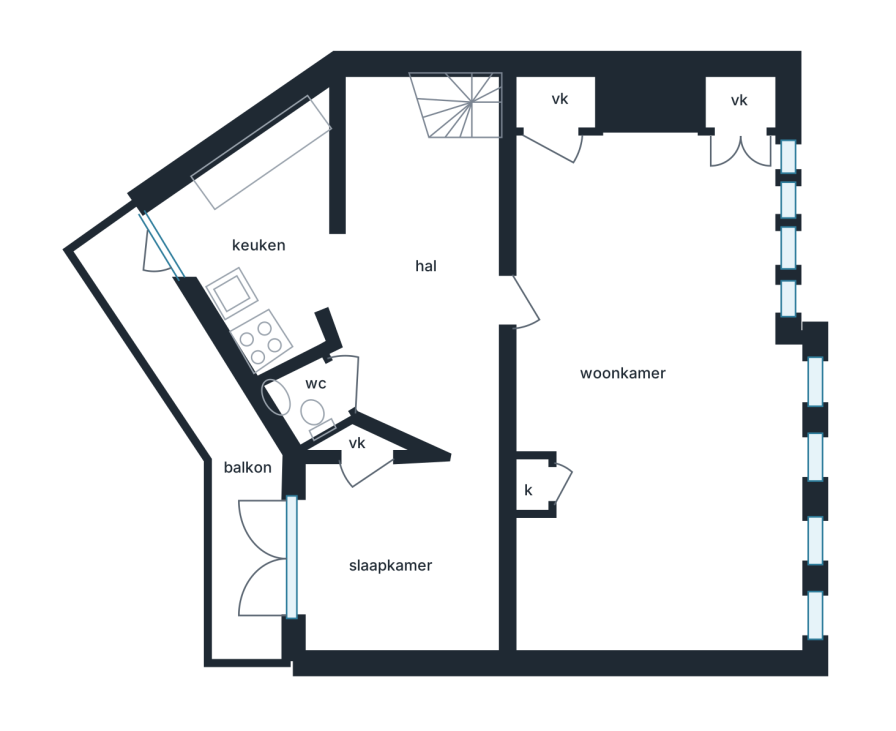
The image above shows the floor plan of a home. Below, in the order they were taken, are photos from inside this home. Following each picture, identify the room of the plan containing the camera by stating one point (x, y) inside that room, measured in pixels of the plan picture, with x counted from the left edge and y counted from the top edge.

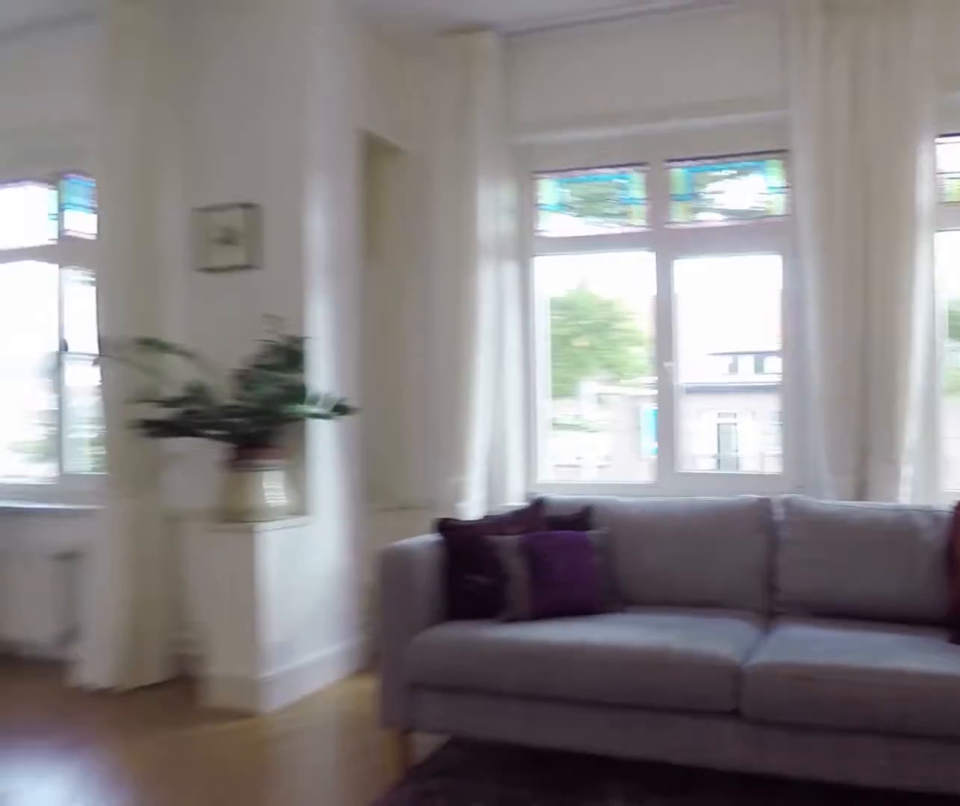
(654, 178)
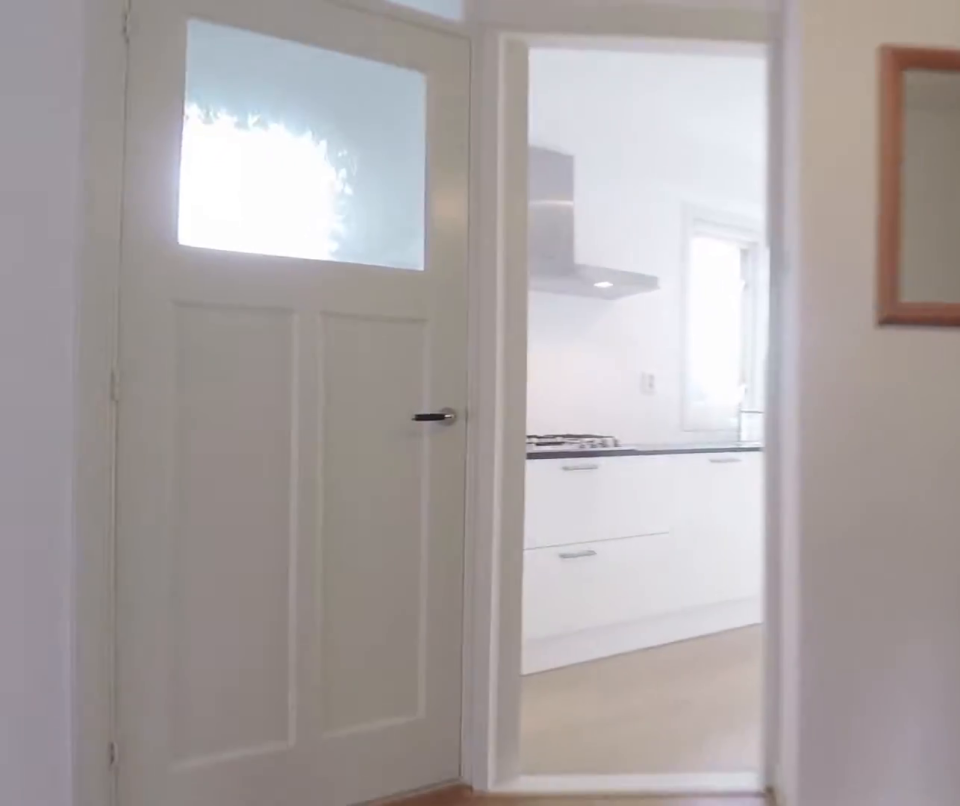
(421, 258)
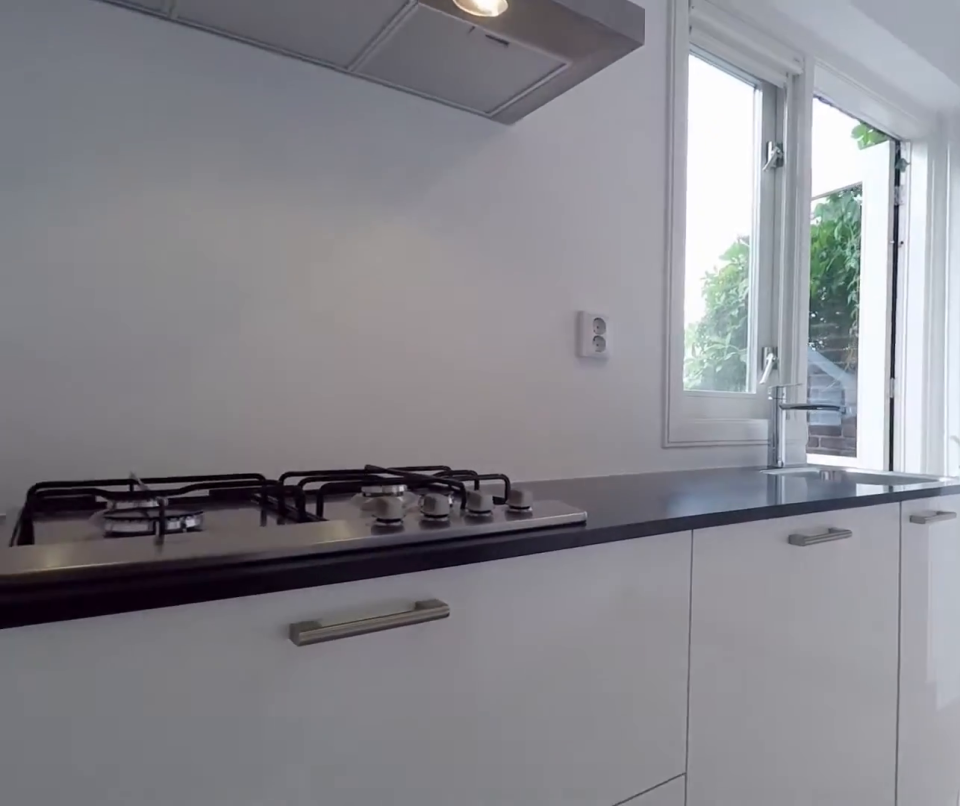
(263, 232)
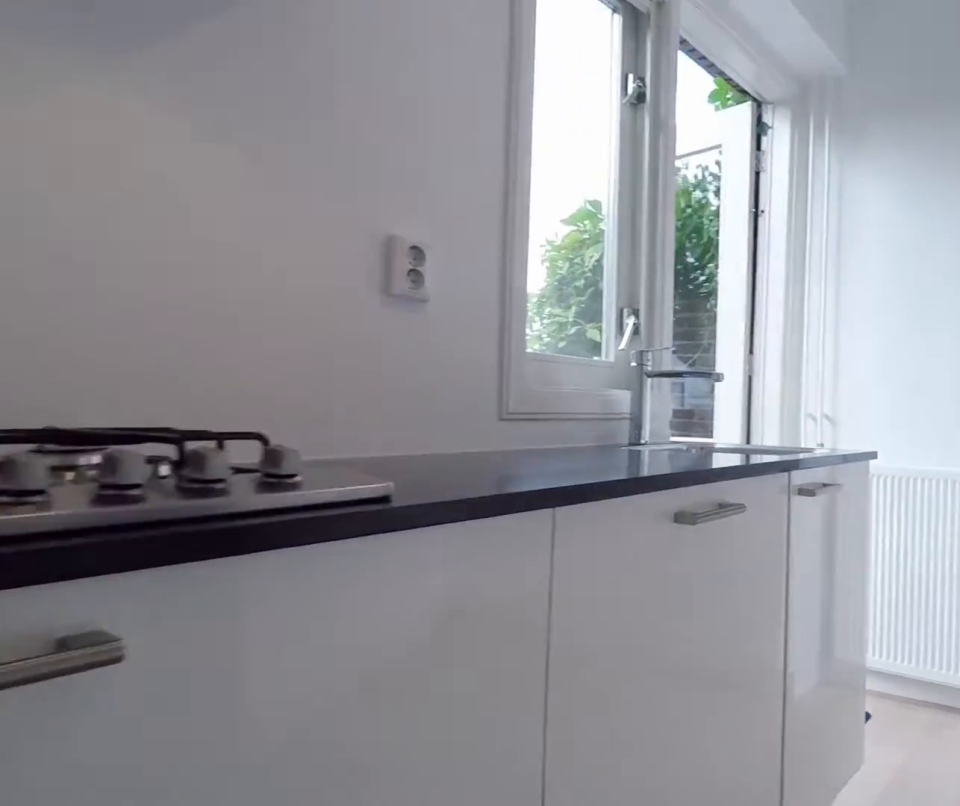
(263, 232)
